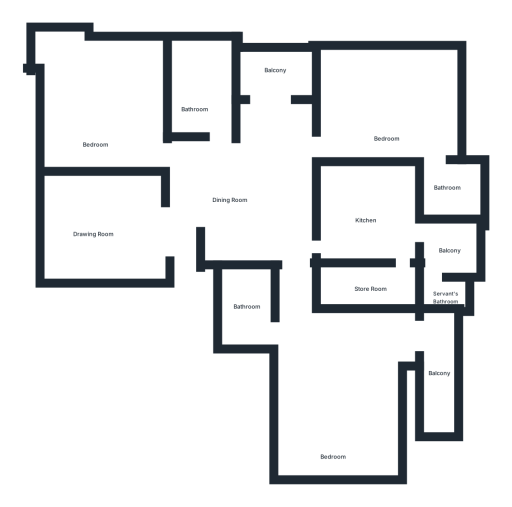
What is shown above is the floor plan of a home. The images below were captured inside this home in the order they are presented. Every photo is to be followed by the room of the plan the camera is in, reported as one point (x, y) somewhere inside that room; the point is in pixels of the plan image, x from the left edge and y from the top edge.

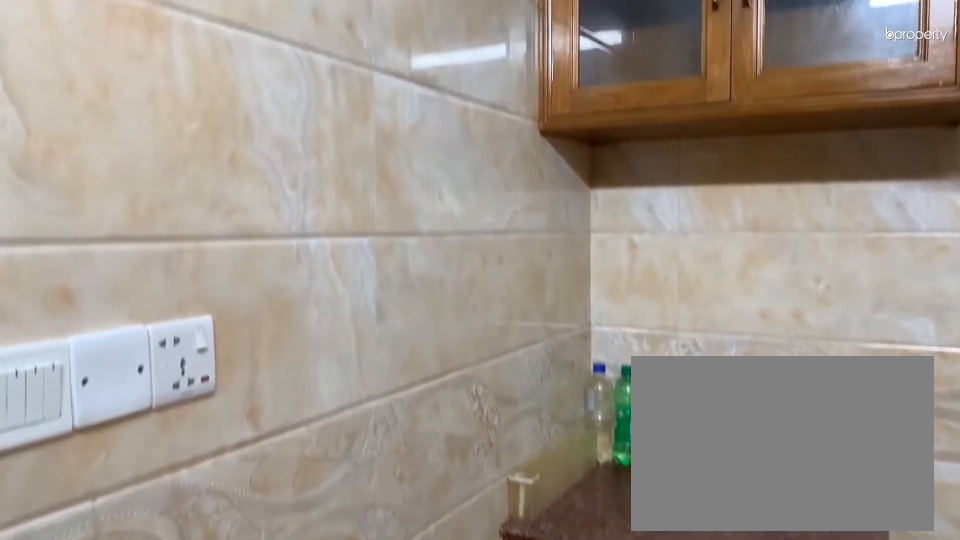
(369, 217)
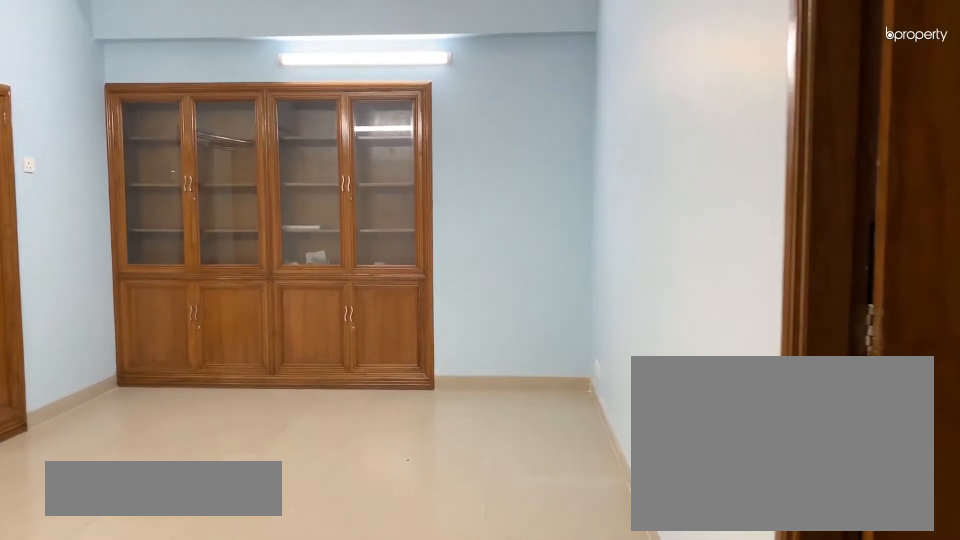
(305, 329)
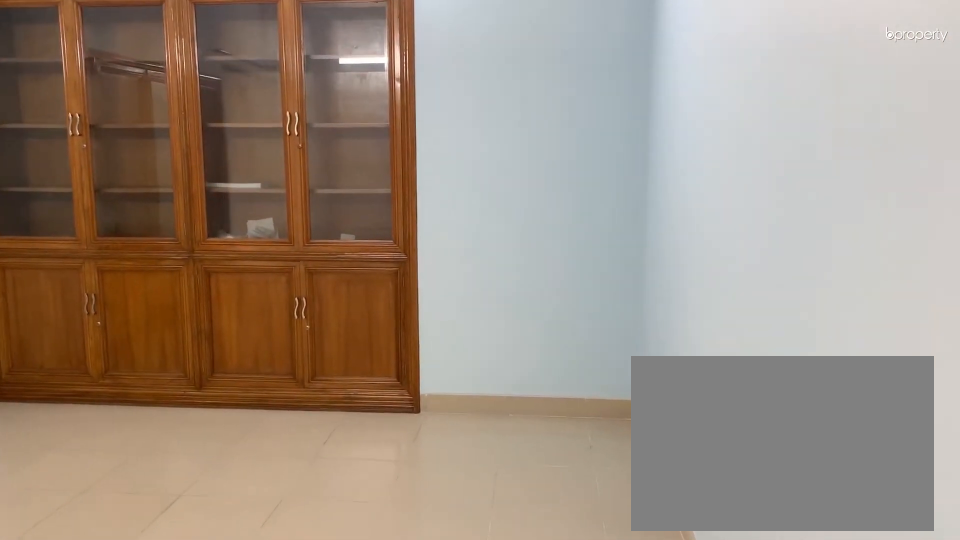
(339, 400)
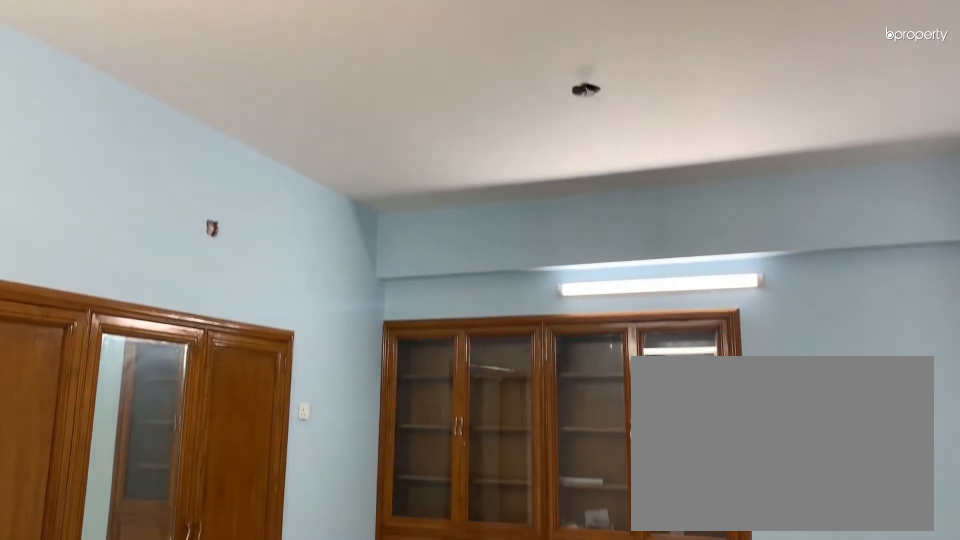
(339, 400)
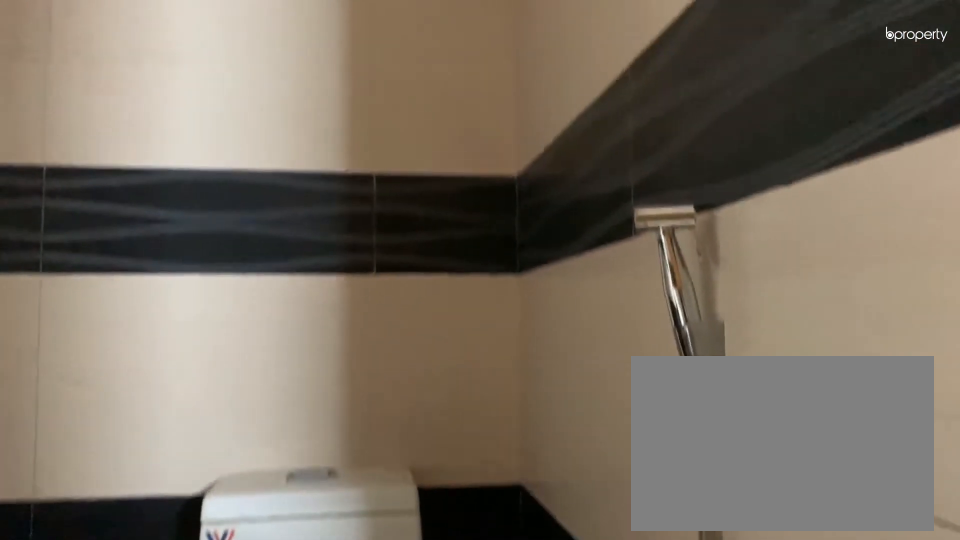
(242, 310)
